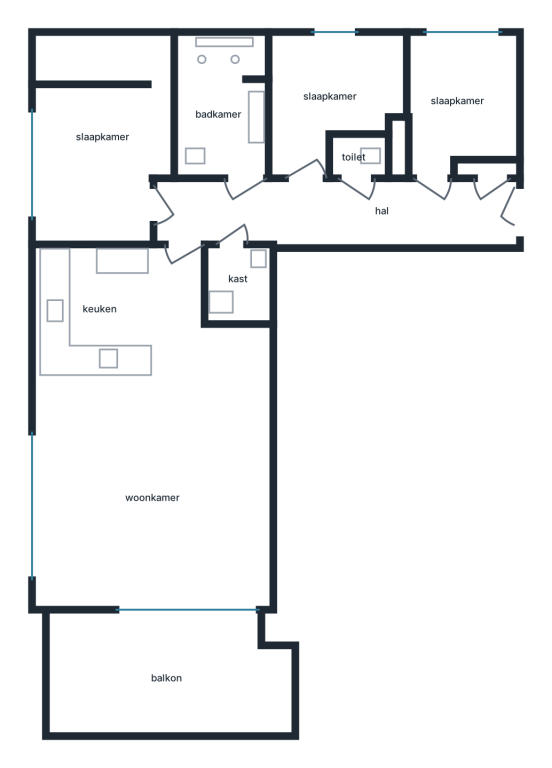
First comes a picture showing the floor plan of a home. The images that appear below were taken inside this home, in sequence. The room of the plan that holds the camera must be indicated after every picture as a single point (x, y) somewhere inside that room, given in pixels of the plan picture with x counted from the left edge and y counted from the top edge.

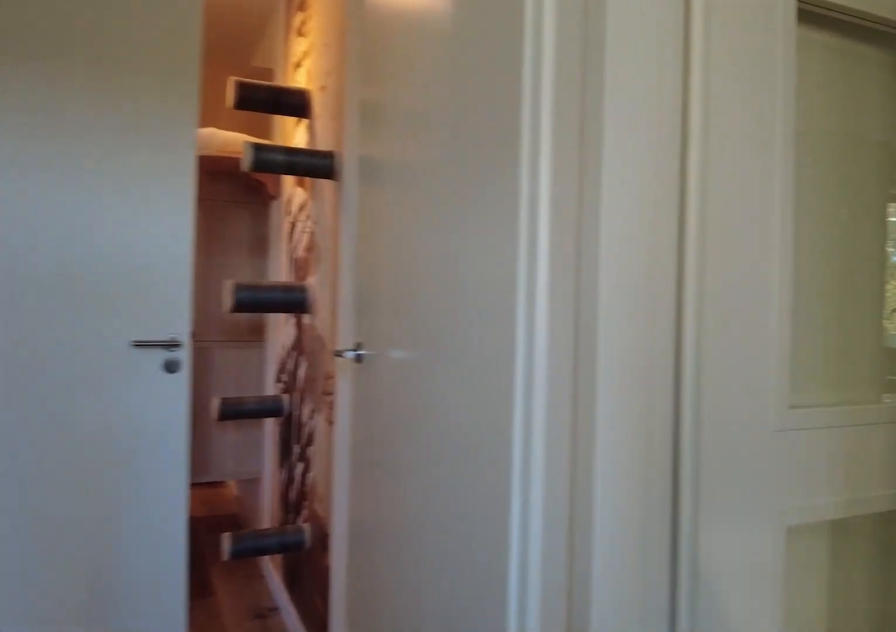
(335, 211)
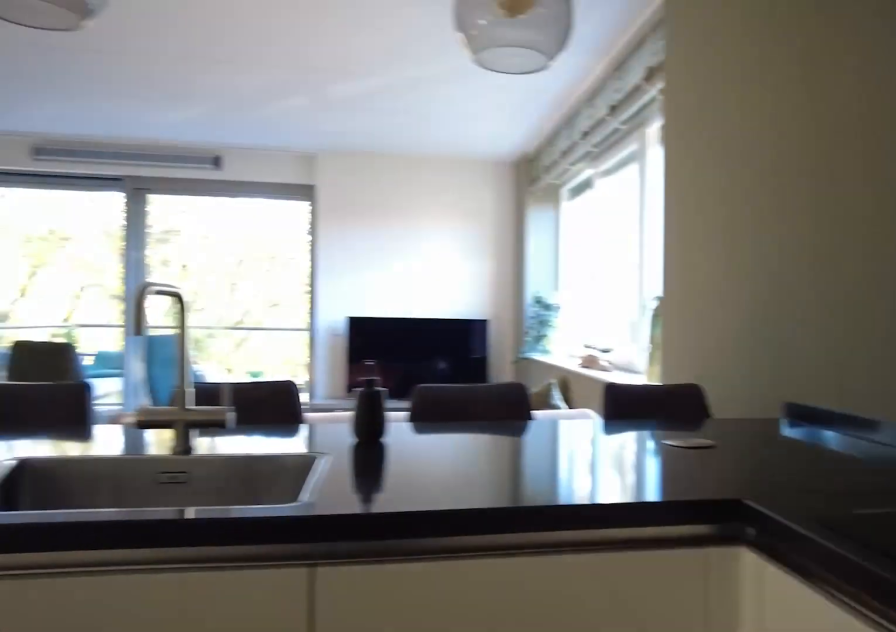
(148, 435)
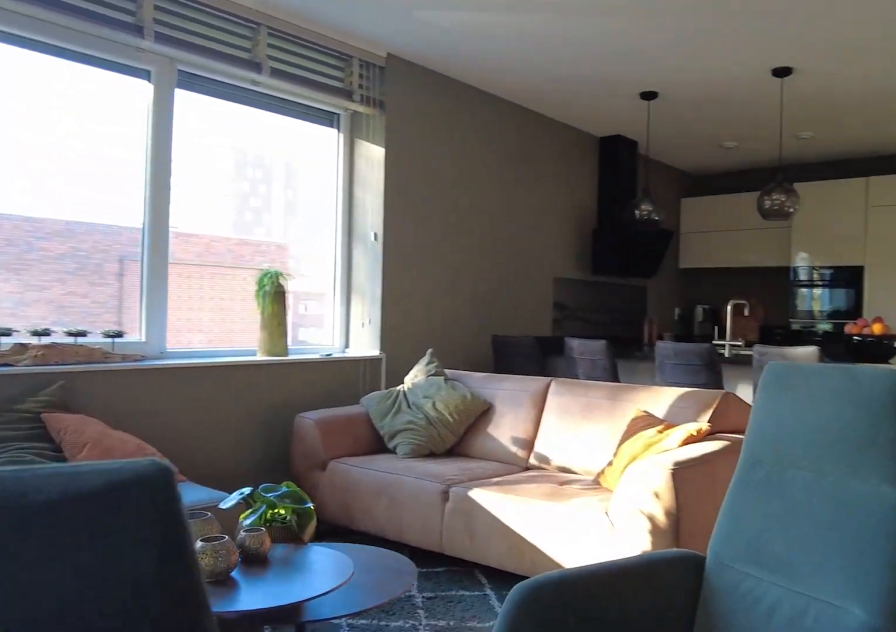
(148, 435)
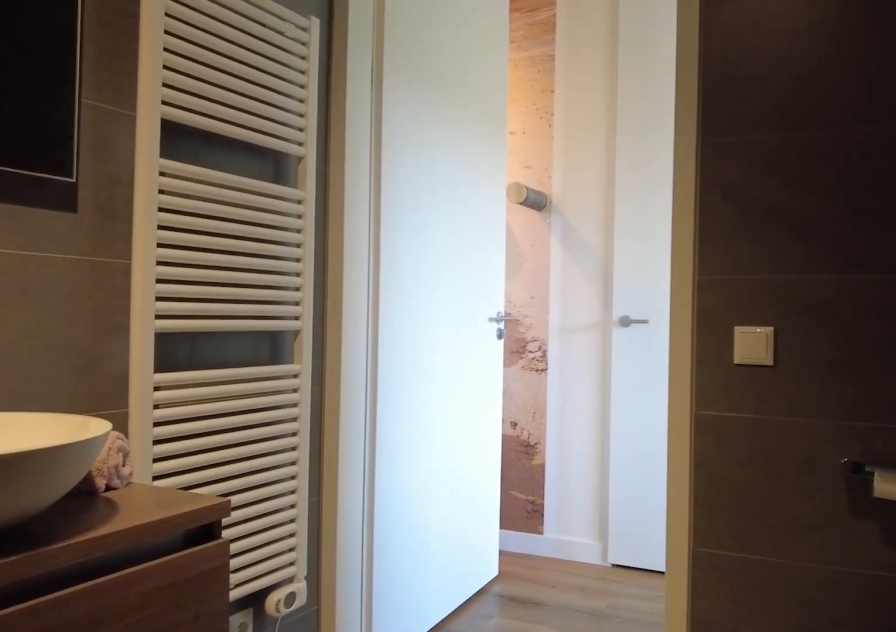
(222, 108)
